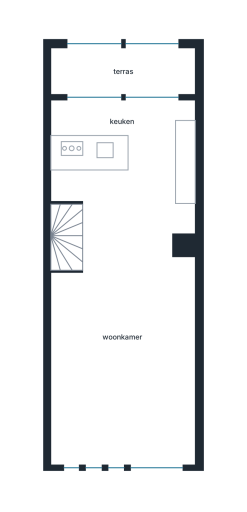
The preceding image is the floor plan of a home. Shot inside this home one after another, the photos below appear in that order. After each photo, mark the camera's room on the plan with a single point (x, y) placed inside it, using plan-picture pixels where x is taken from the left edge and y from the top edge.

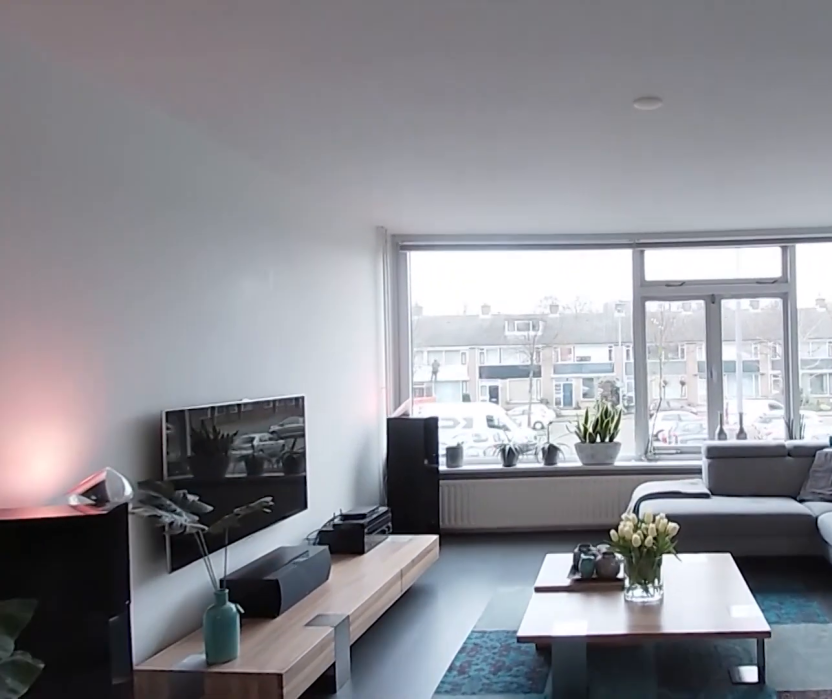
(146, 224)
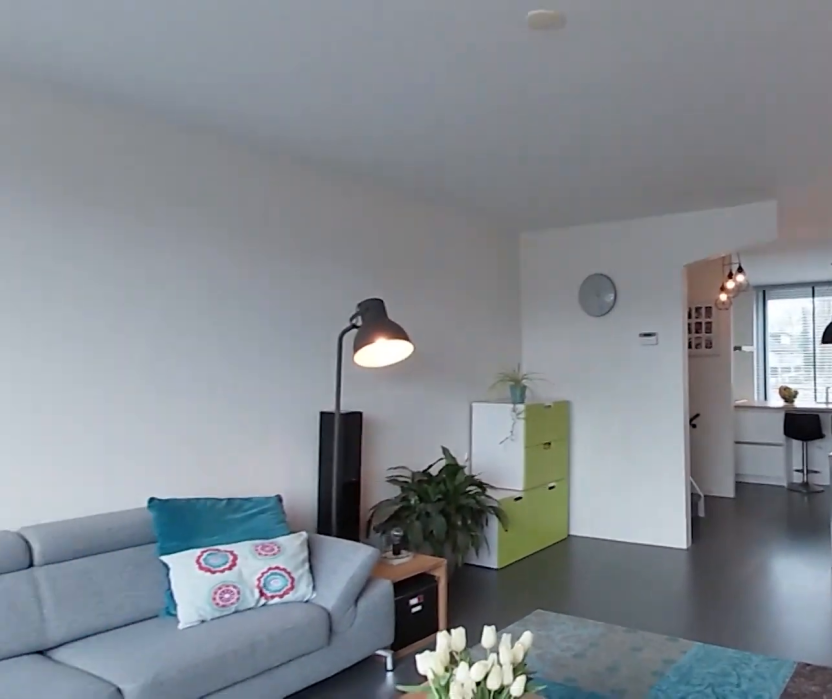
(146, 224)
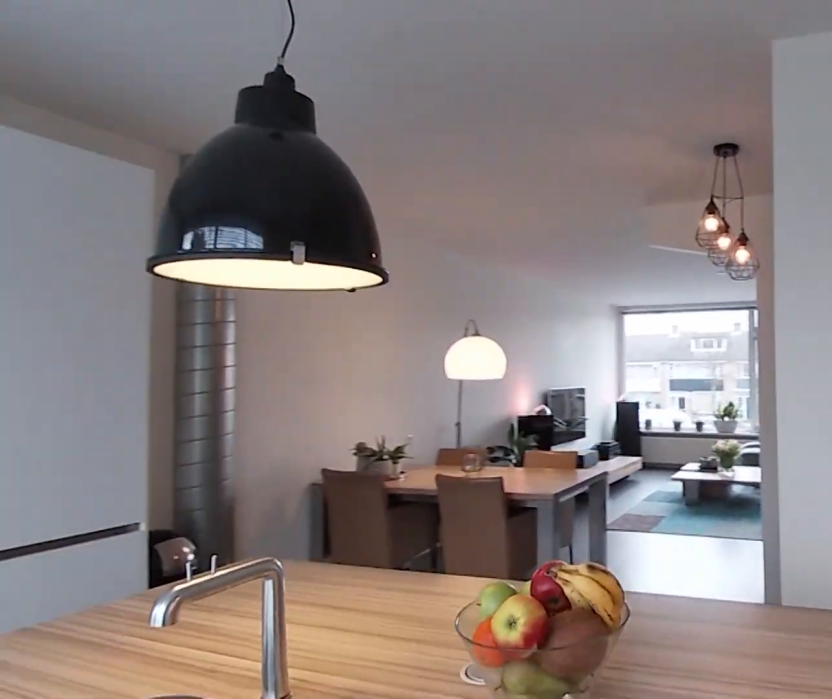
(122, 150)
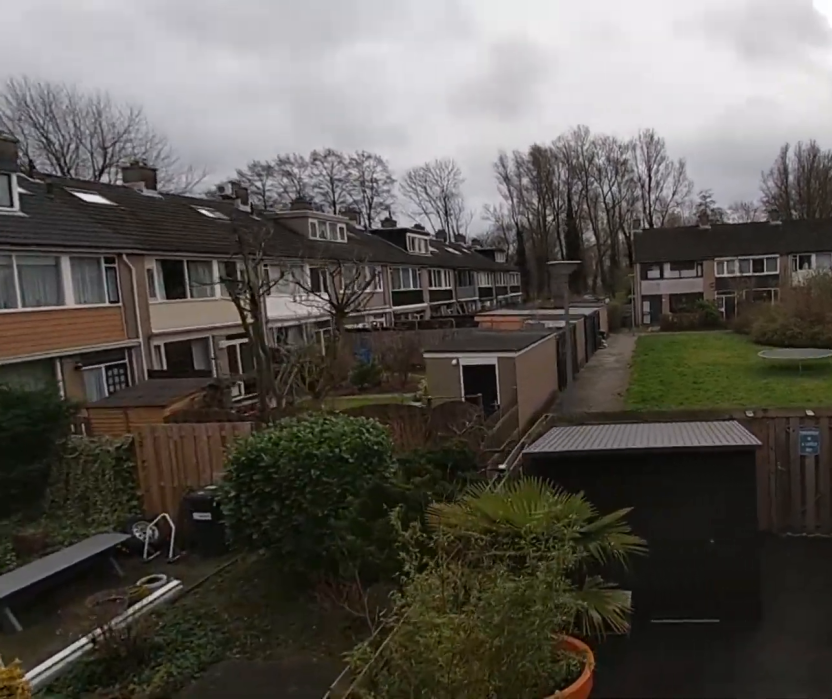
(122, 70)
